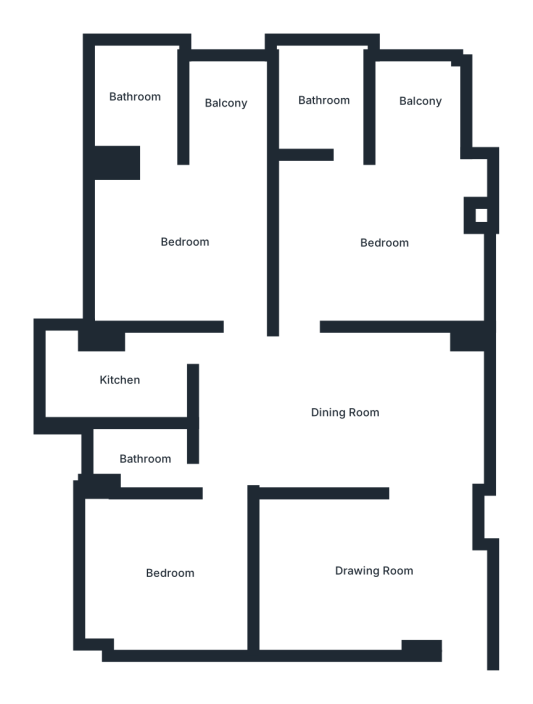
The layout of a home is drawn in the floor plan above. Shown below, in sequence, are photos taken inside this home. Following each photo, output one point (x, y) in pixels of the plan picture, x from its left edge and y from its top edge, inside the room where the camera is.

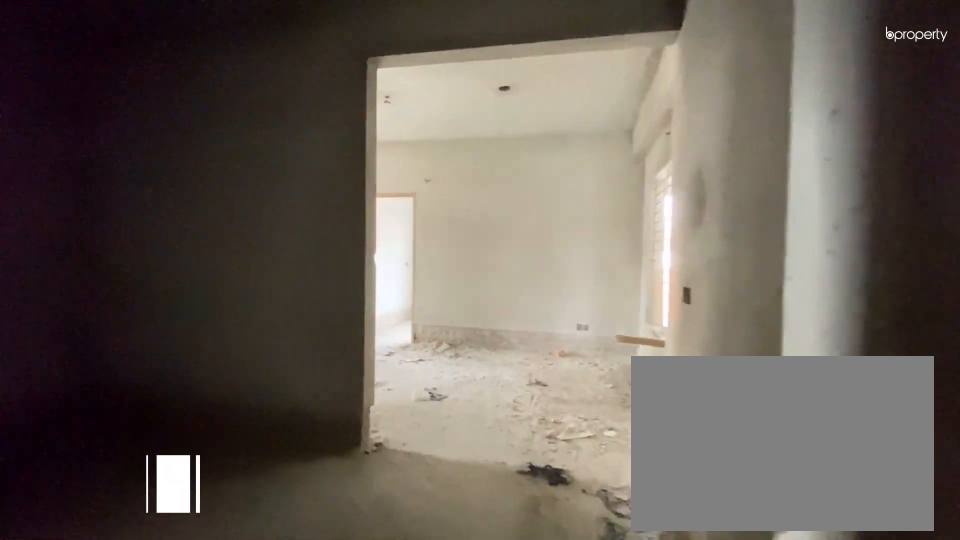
(385, 572)
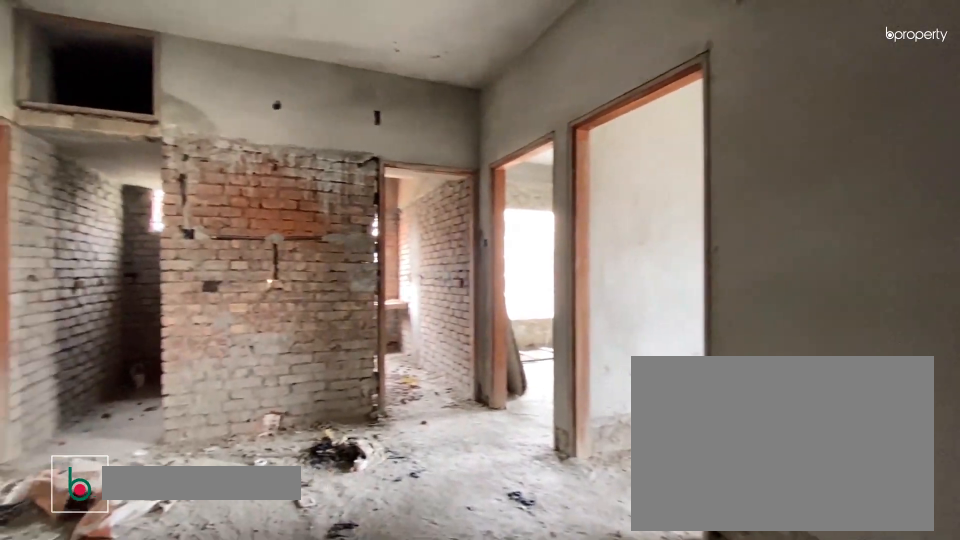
(347, 412)
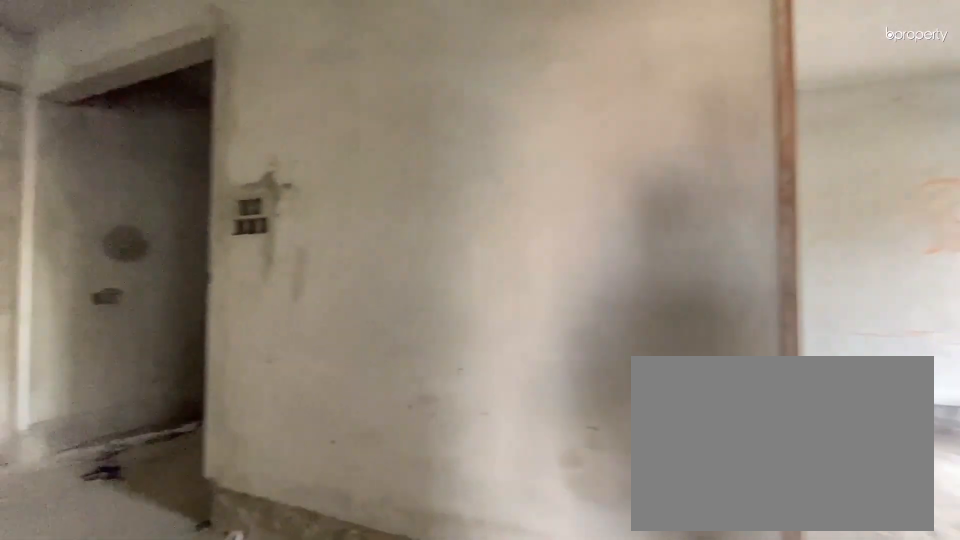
(347, 412)
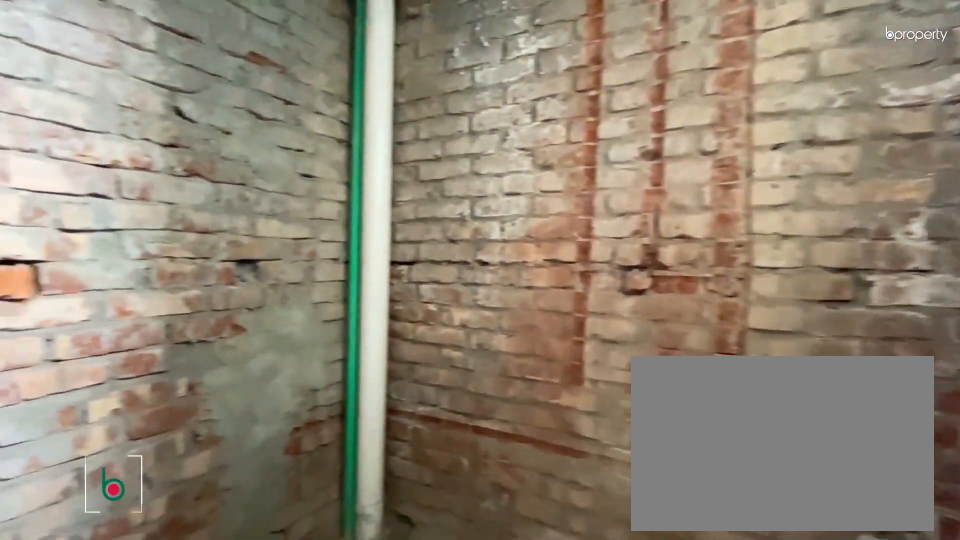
(321, 99)
